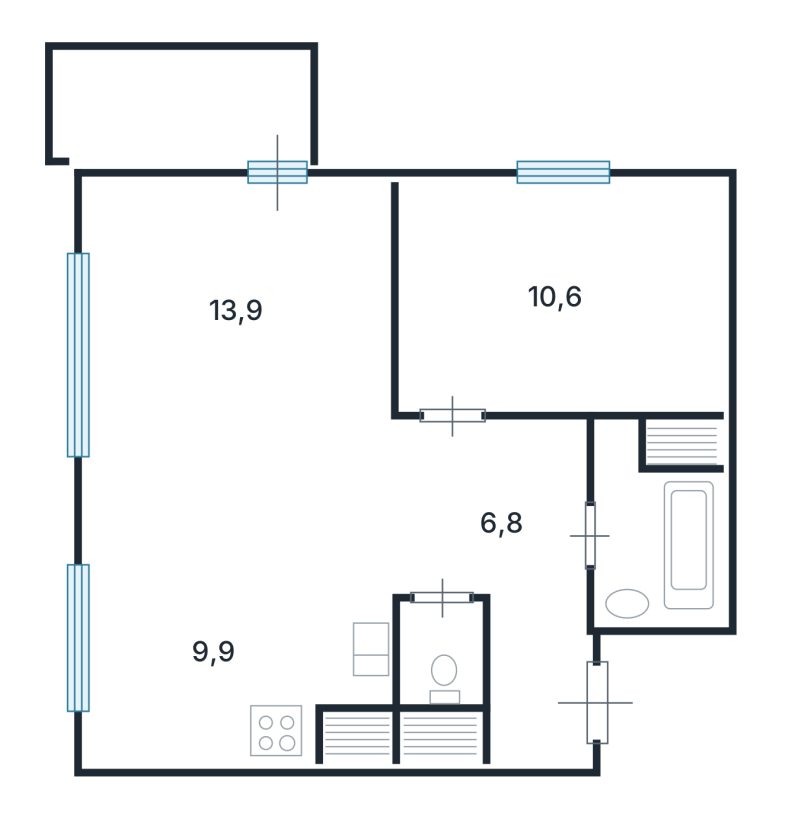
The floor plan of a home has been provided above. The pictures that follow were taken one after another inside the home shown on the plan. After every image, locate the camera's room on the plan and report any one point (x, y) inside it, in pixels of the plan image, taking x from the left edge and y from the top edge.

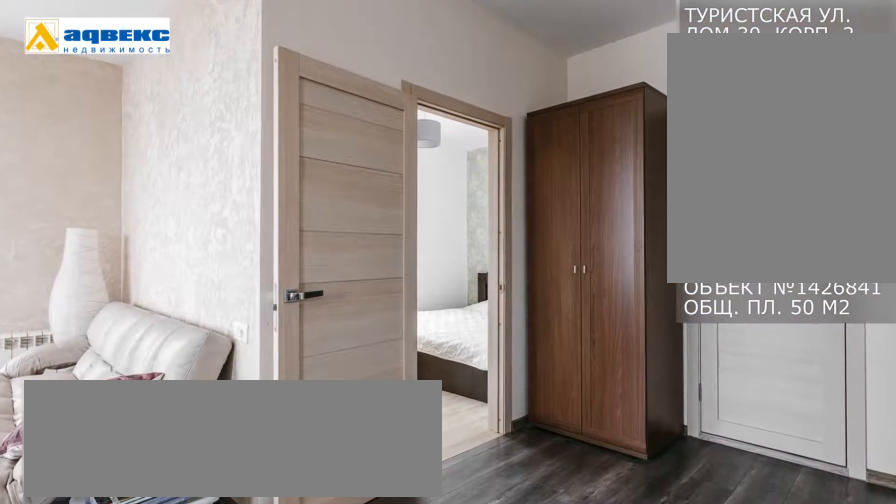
(505, 511)
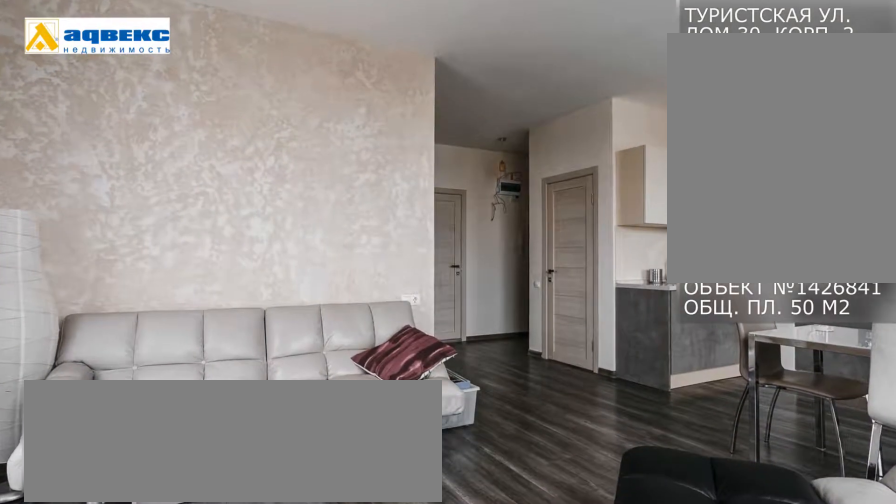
(246, 320)
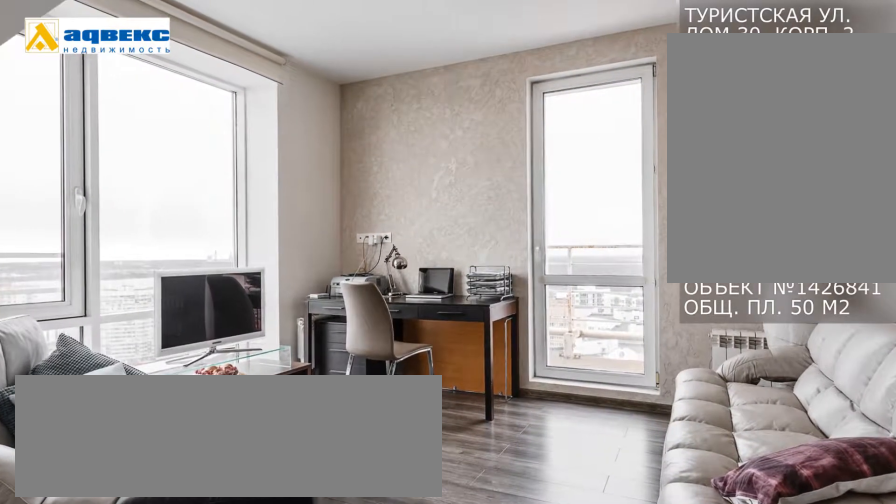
(246, 320)
